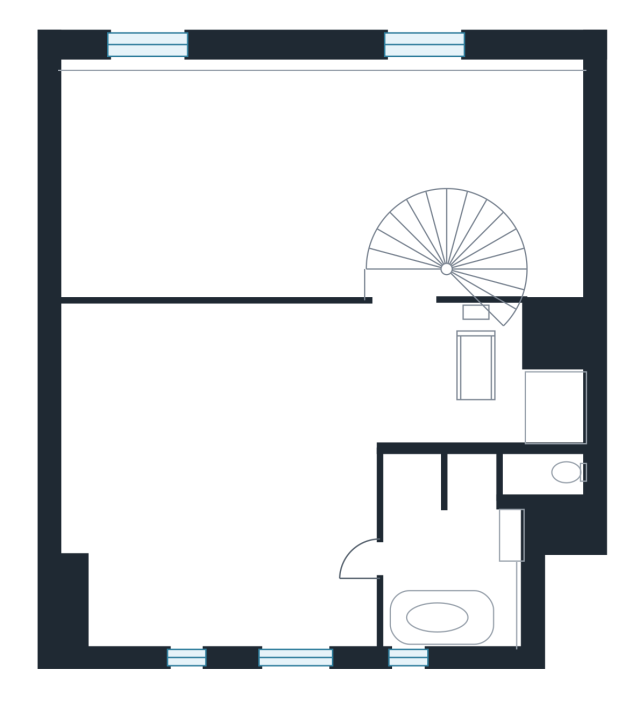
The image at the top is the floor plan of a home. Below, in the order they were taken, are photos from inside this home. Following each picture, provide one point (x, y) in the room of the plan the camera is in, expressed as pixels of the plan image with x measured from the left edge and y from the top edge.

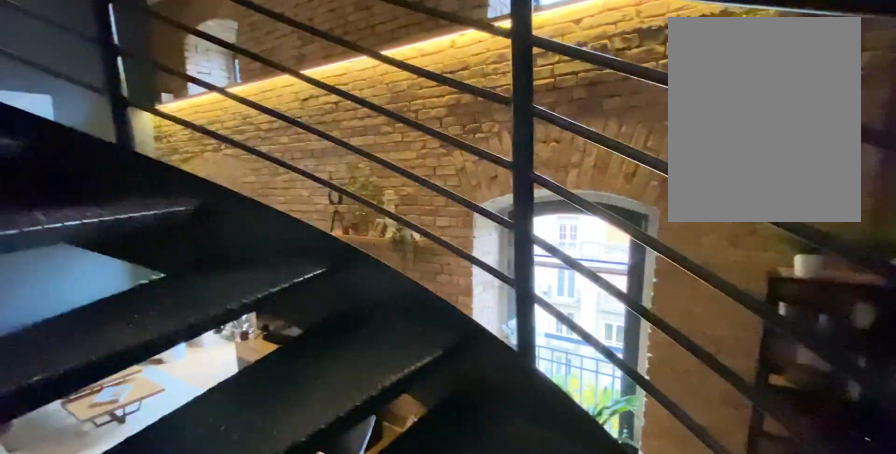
(444, 263)
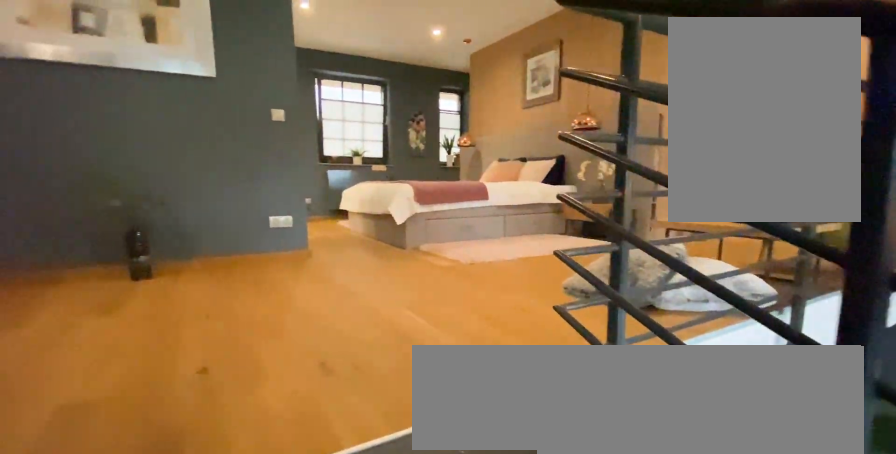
(444, 263)
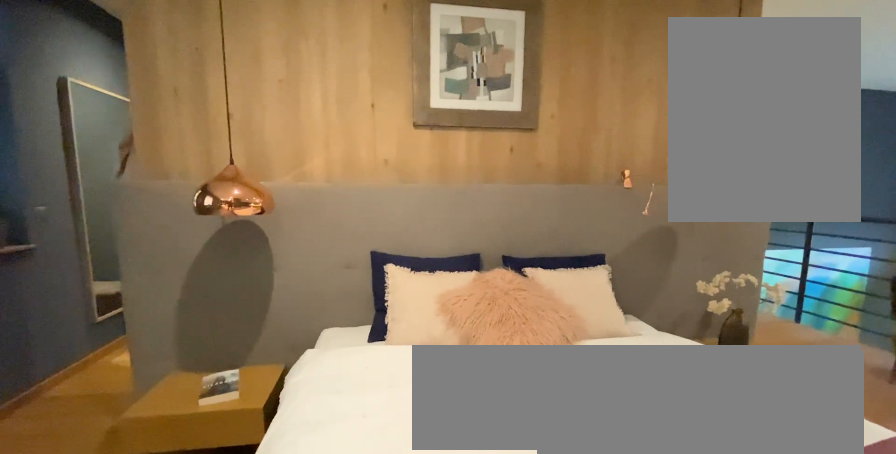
(266, 491)
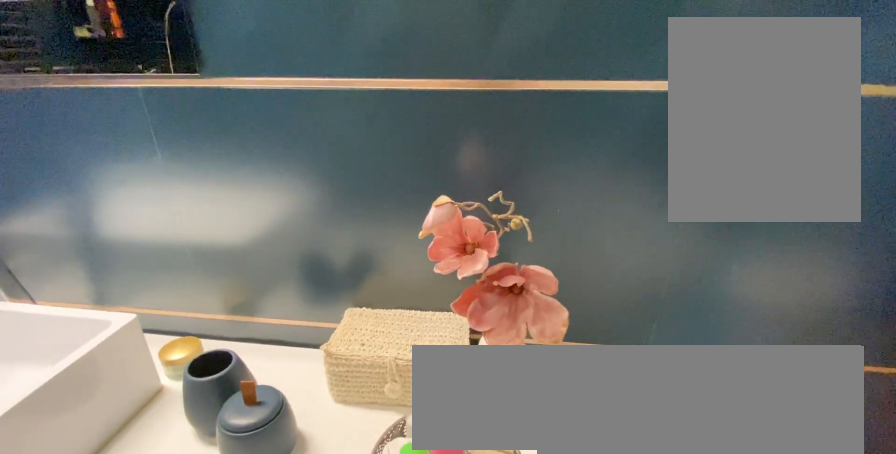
(441, 531)
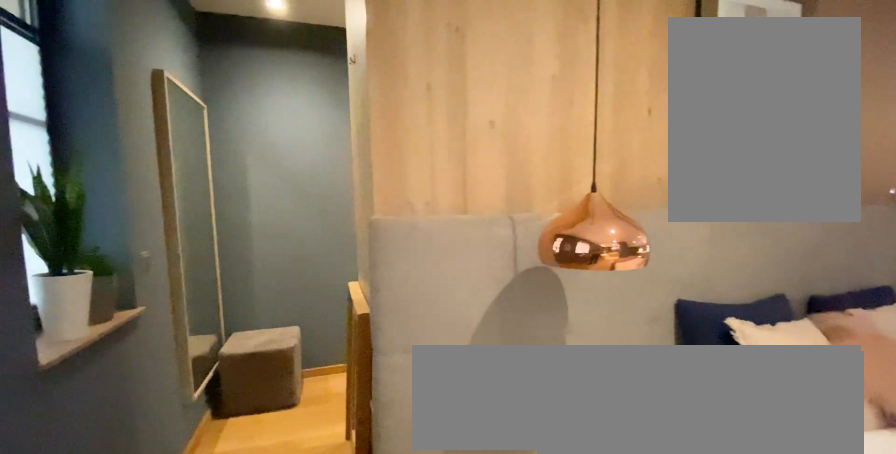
(266, 491)
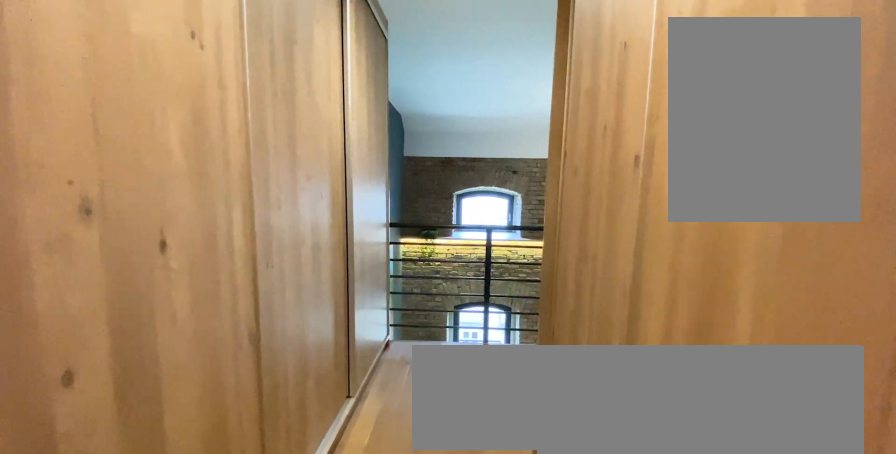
(266, 491)
